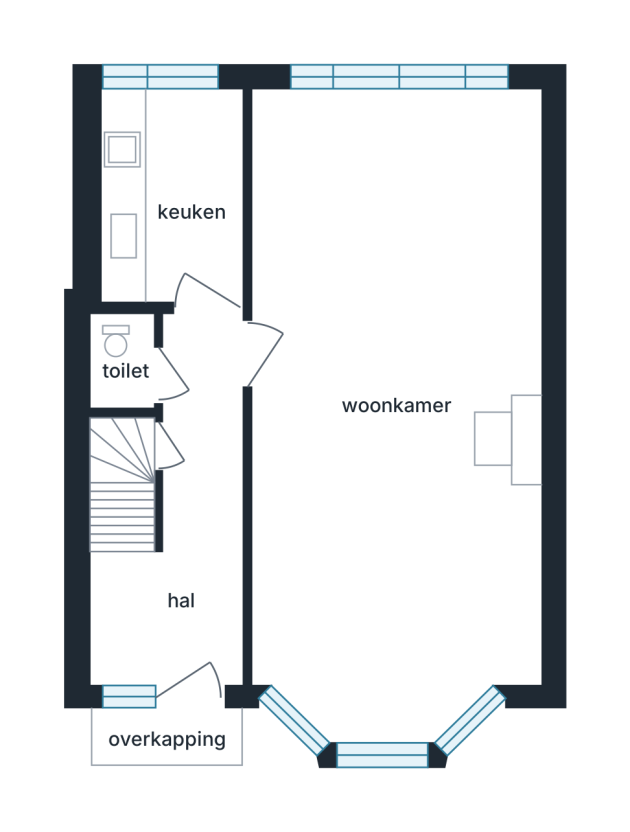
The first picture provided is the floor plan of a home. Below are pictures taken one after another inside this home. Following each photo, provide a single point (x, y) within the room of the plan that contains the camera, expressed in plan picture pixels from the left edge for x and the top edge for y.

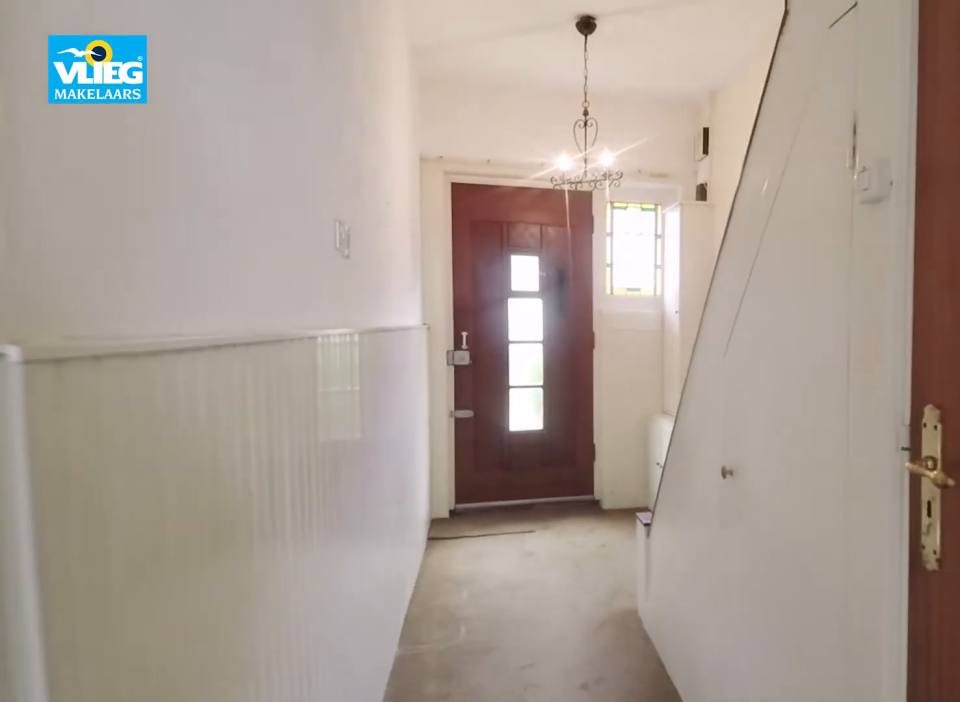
(184, 527)
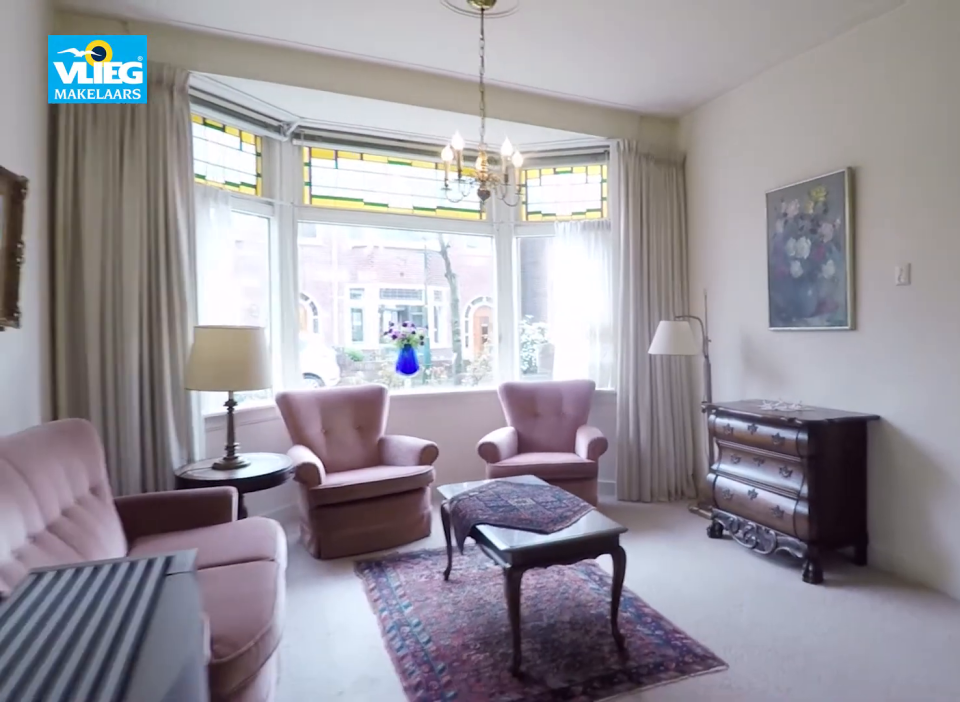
(387, 149)
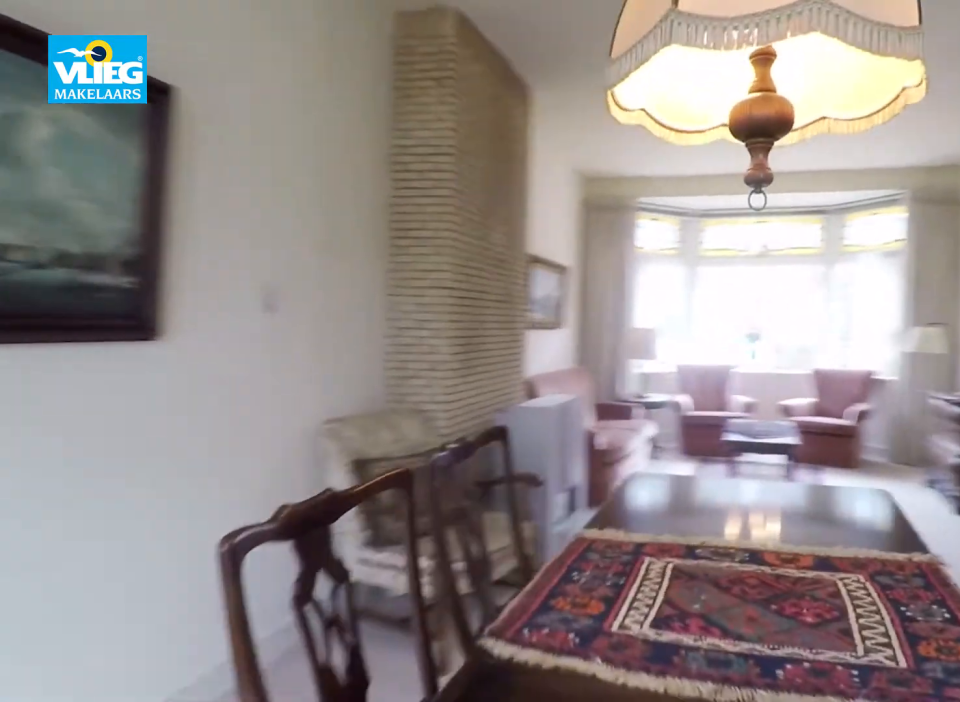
(387, 149)
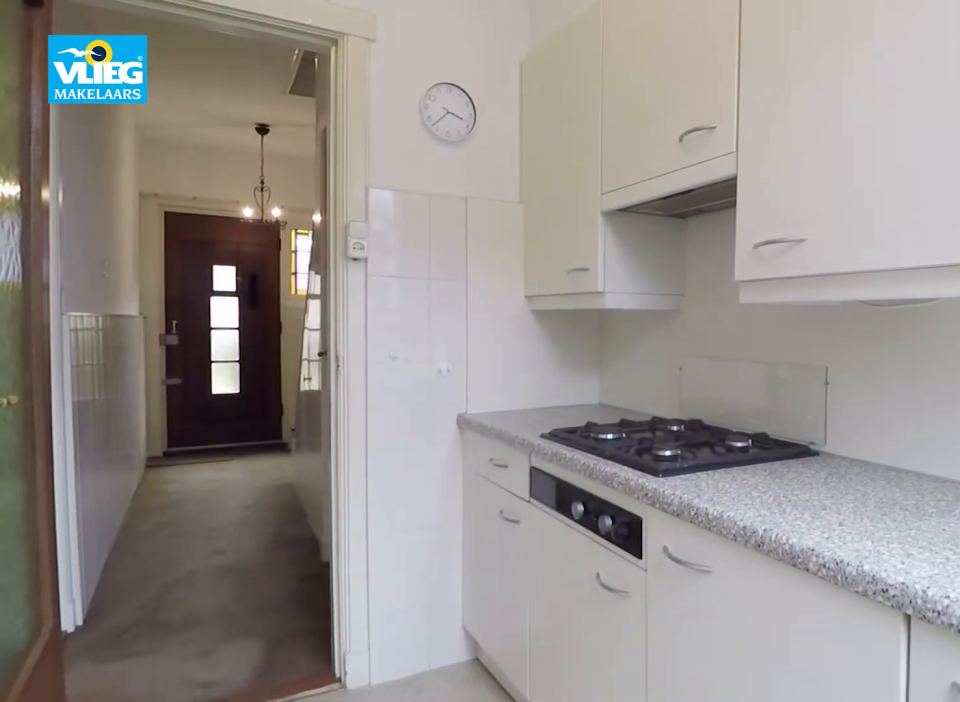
(172, 194)
